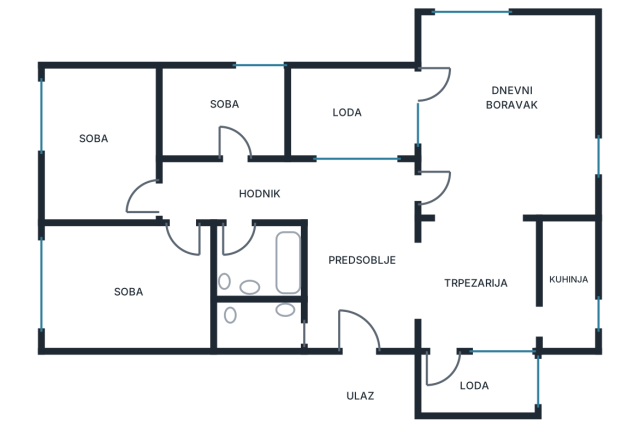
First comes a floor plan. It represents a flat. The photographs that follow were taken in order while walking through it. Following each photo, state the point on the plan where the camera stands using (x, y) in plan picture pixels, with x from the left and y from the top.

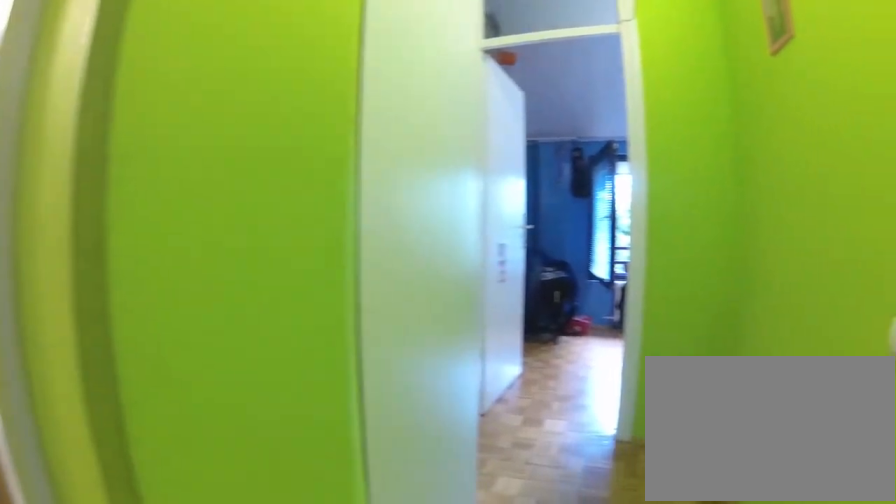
(262, 193)
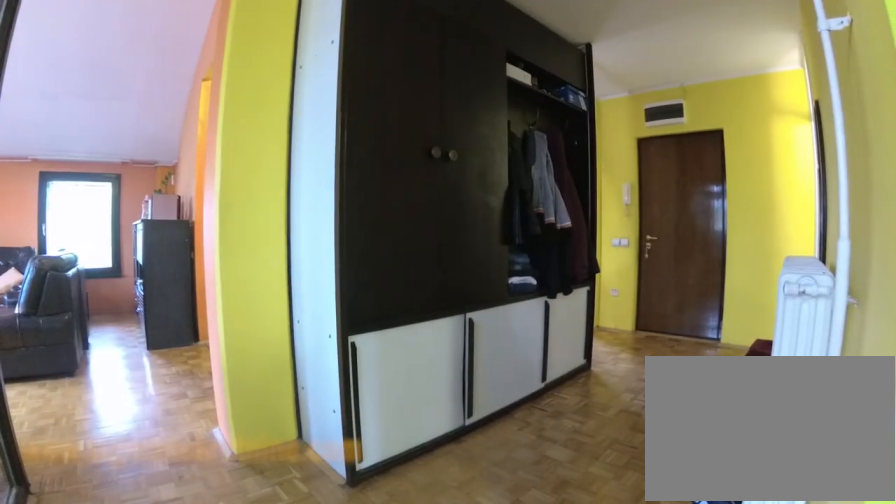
(314, 175)
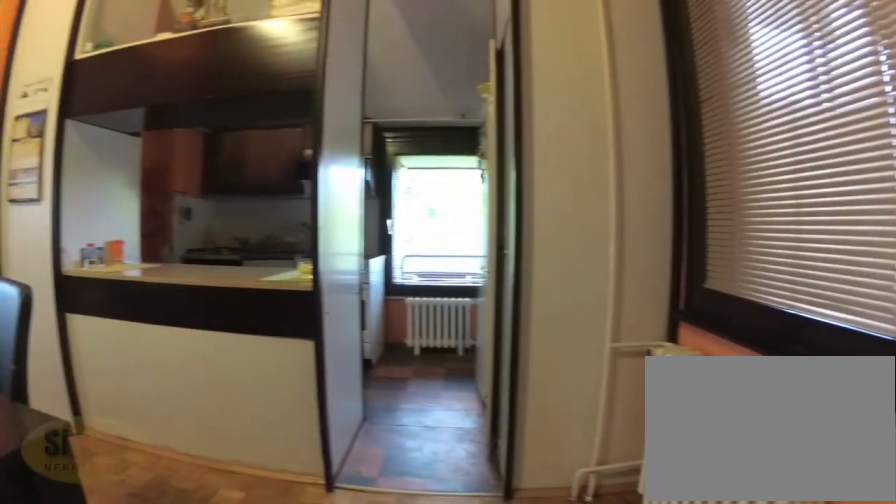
(428, 326)
